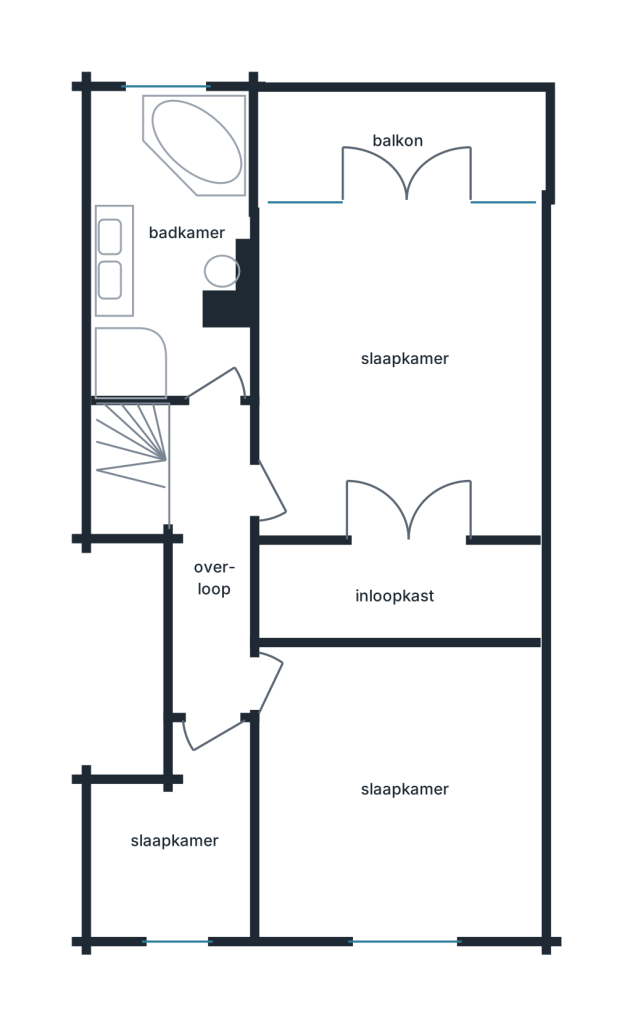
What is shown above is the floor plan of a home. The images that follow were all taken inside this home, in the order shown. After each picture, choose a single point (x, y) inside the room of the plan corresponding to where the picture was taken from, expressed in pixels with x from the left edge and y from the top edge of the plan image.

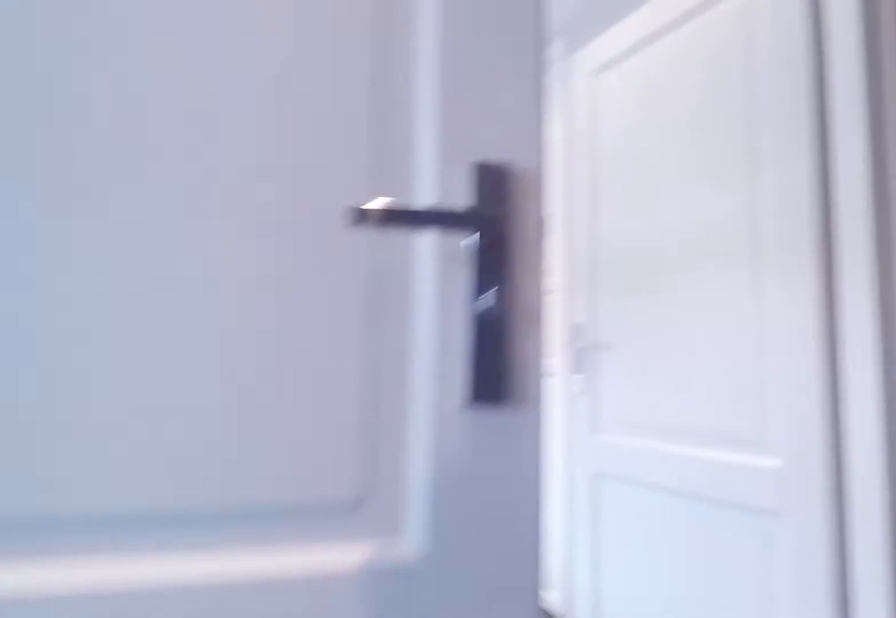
(212, 556)
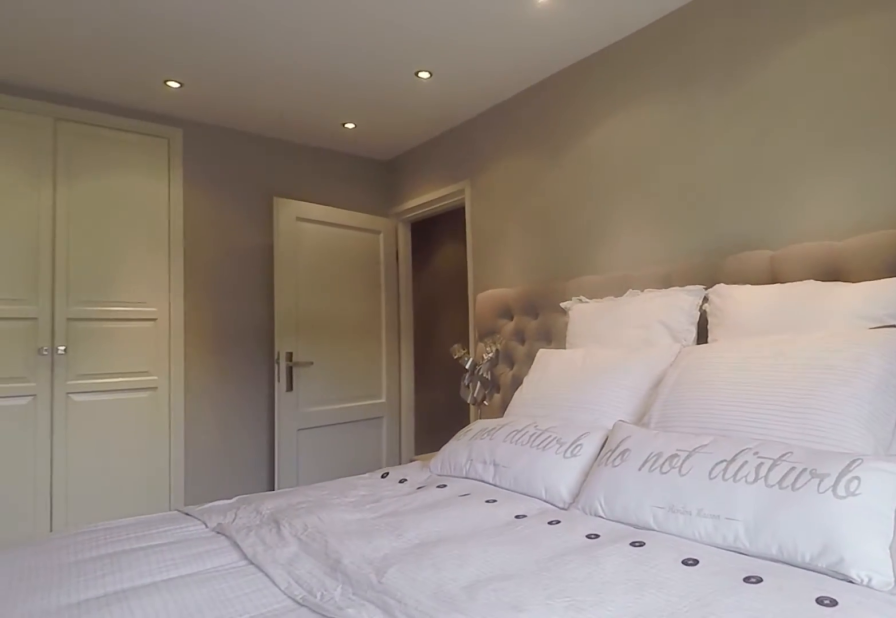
(399, 436)
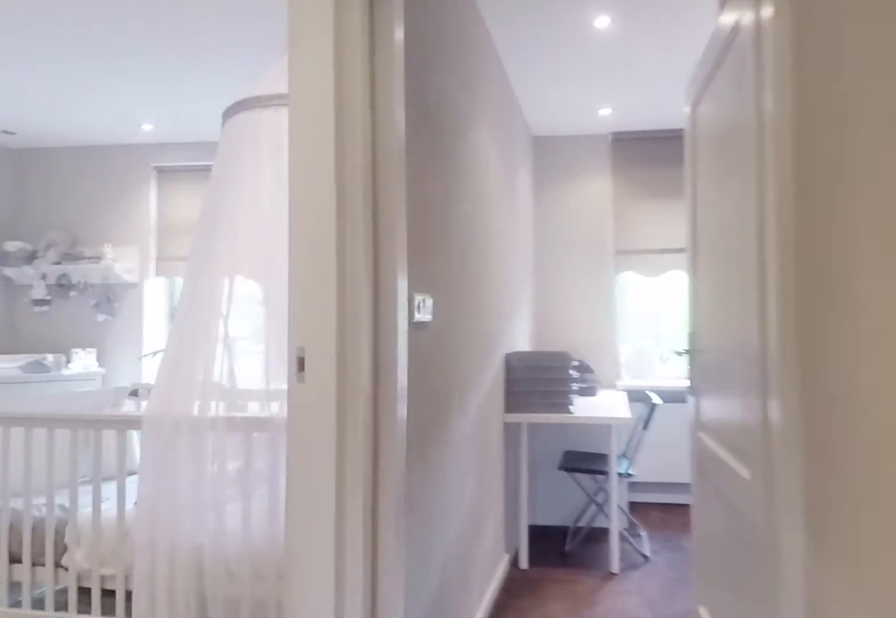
(212, 555)
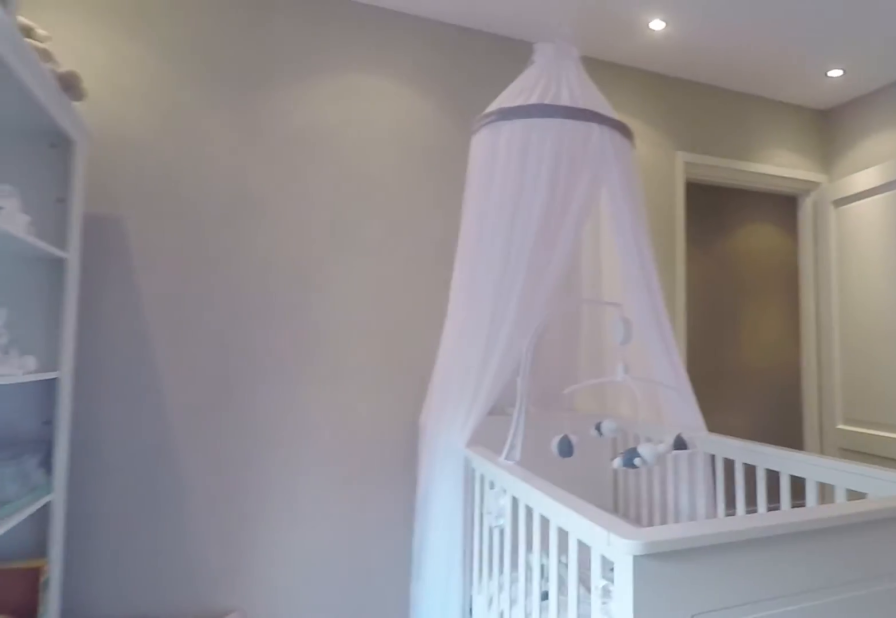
(319, 834)
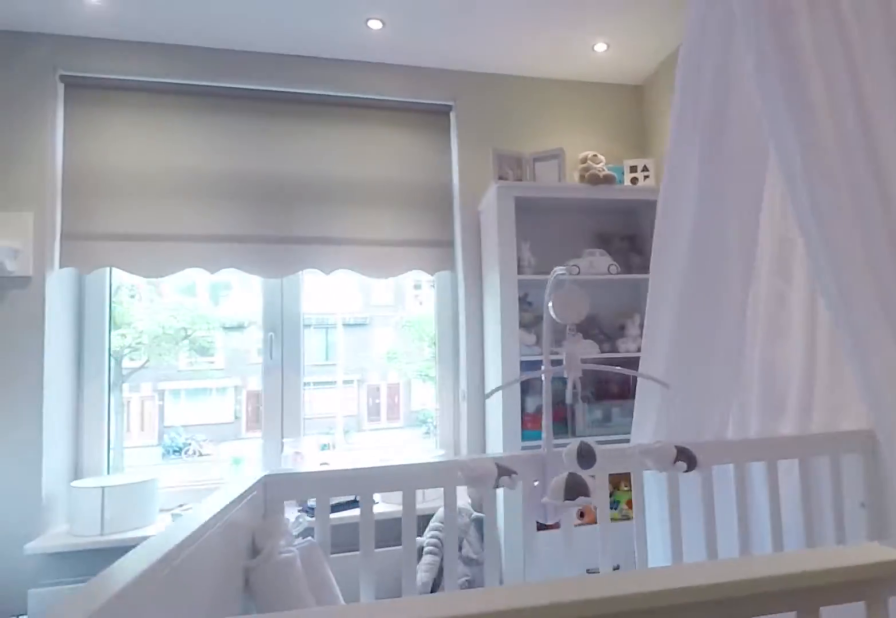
(319, 834)
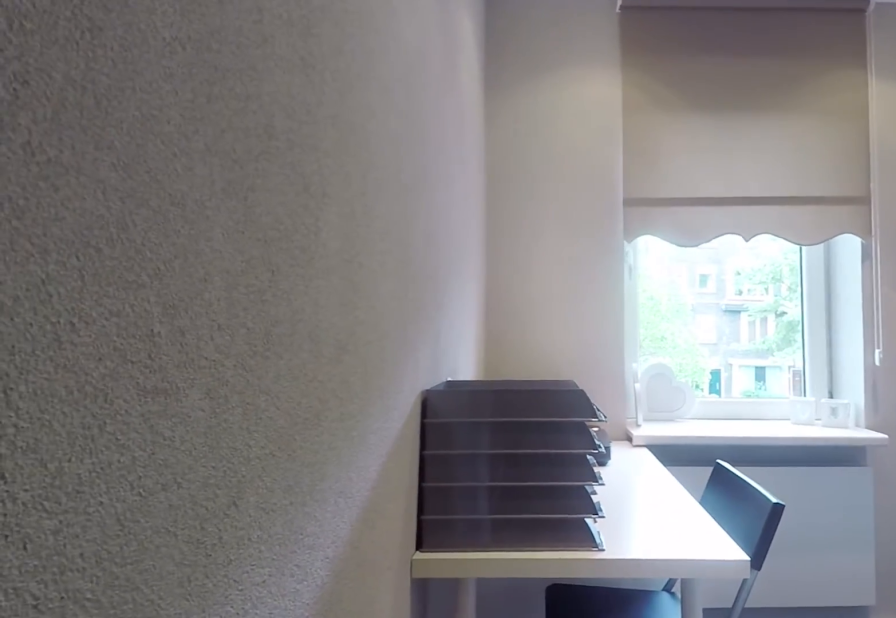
(180, 844)
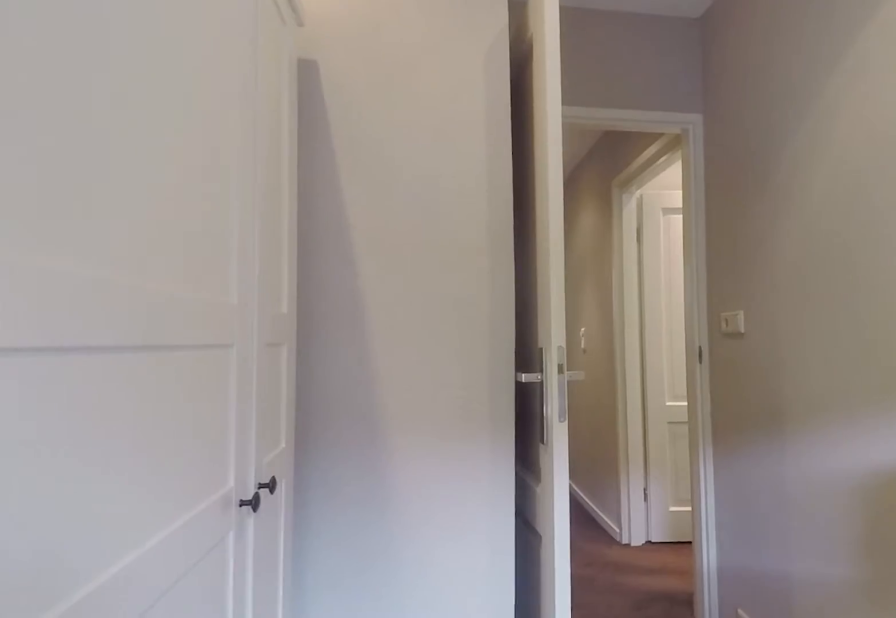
(180, 844)
